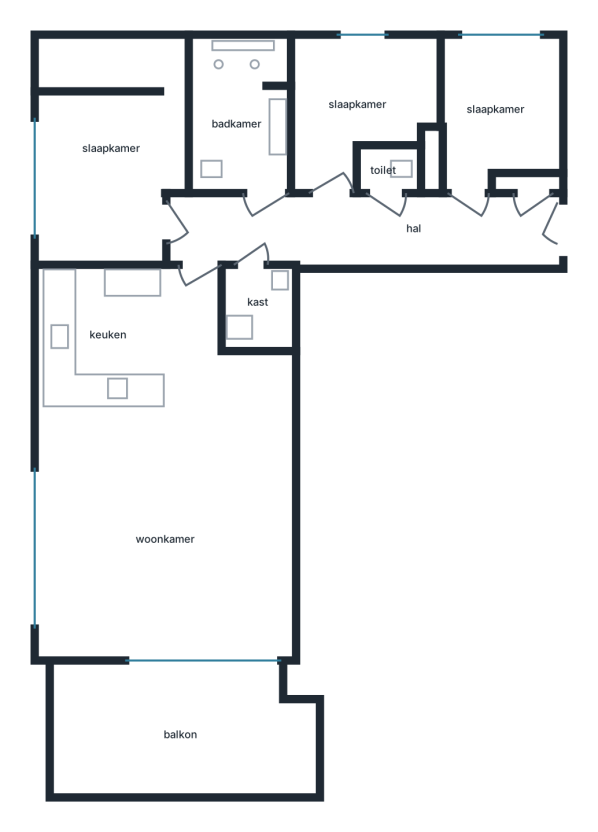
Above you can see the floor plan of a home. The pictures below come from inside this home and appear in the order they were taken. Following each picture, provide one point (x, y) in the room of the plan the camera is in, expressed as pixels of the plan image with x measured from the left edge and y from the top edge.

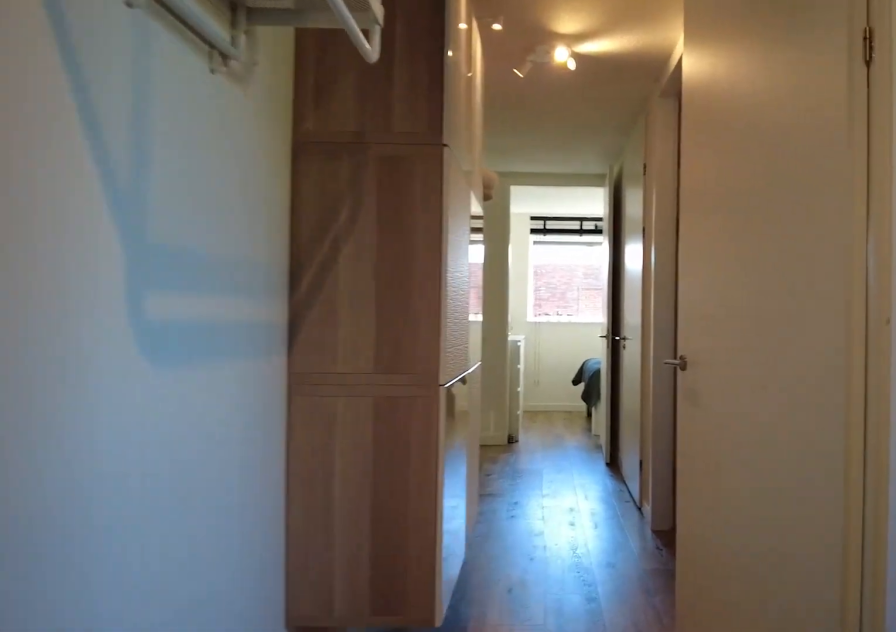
(360, 228)
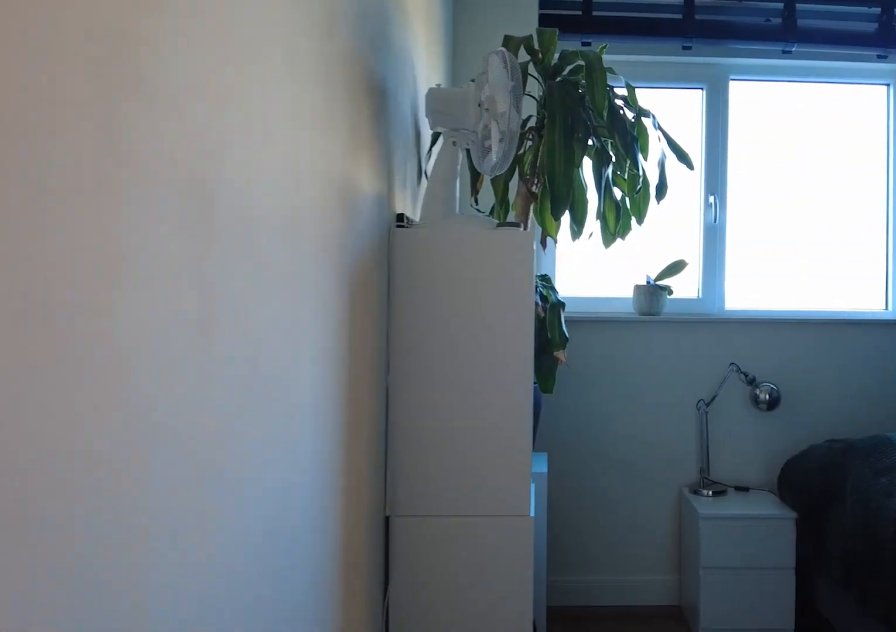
(493, 114)
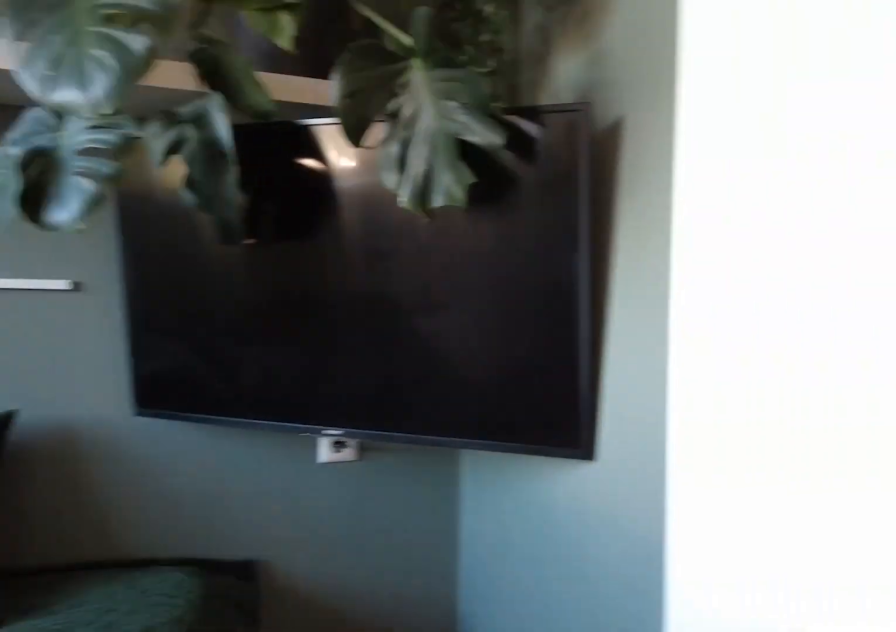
(493, 114)
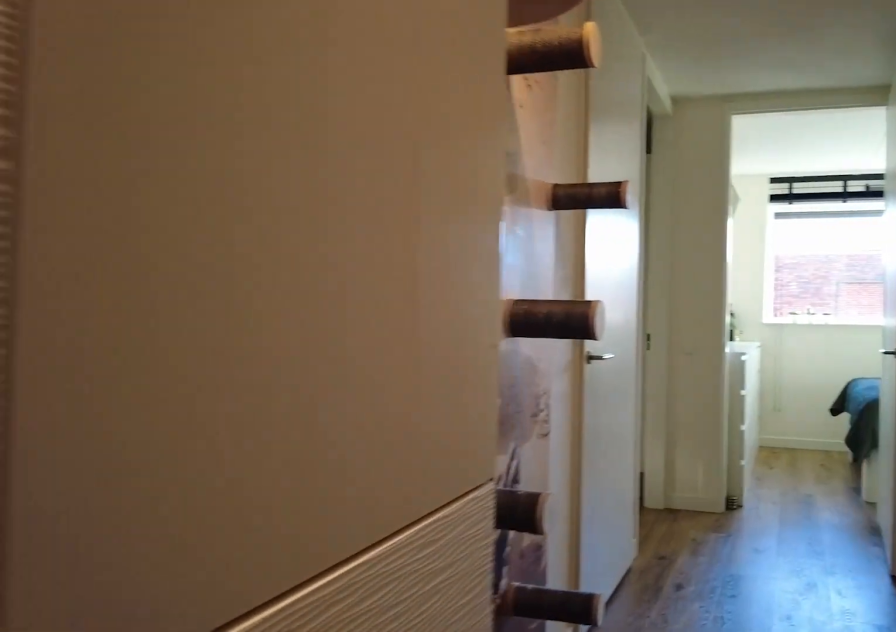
(361, 228)
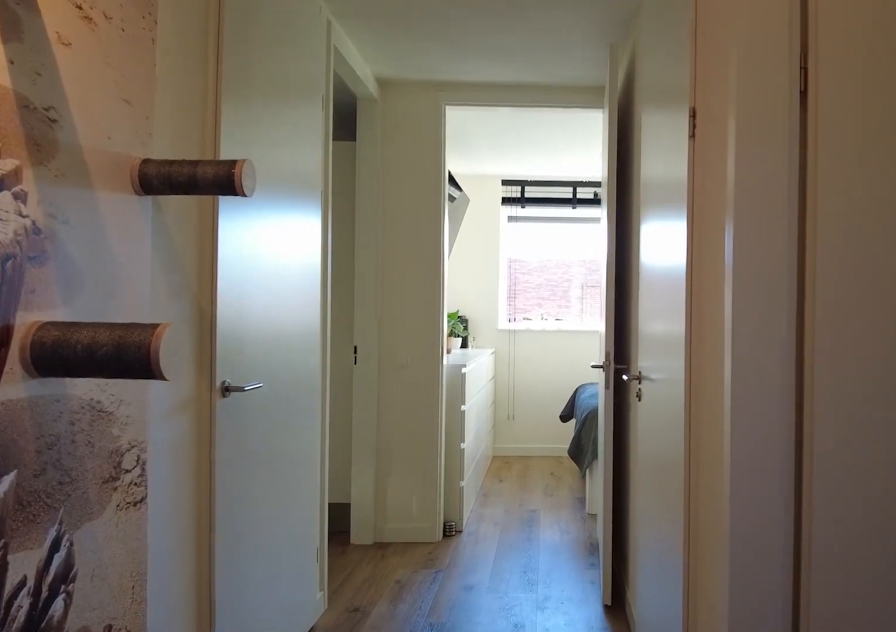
(361, 228)
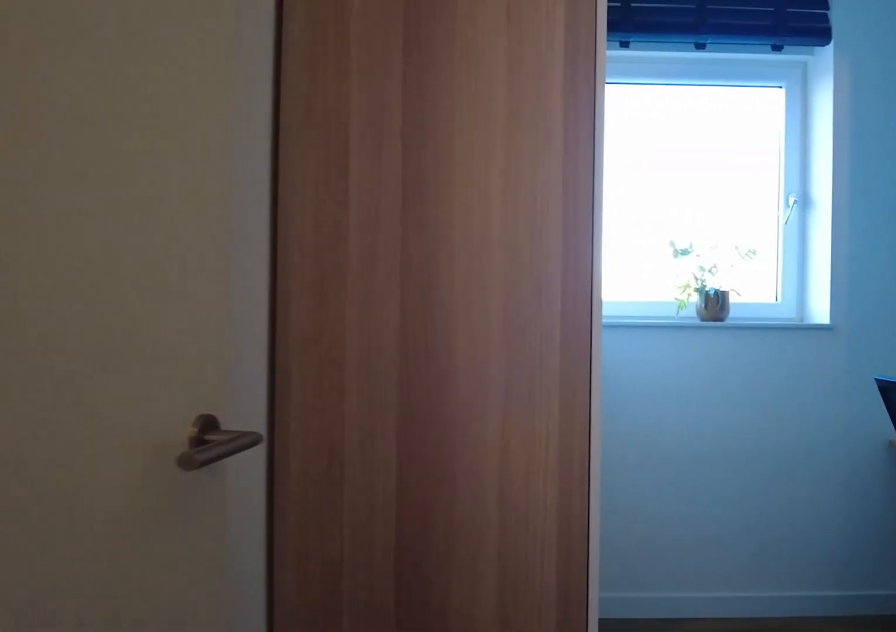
(356, 104)
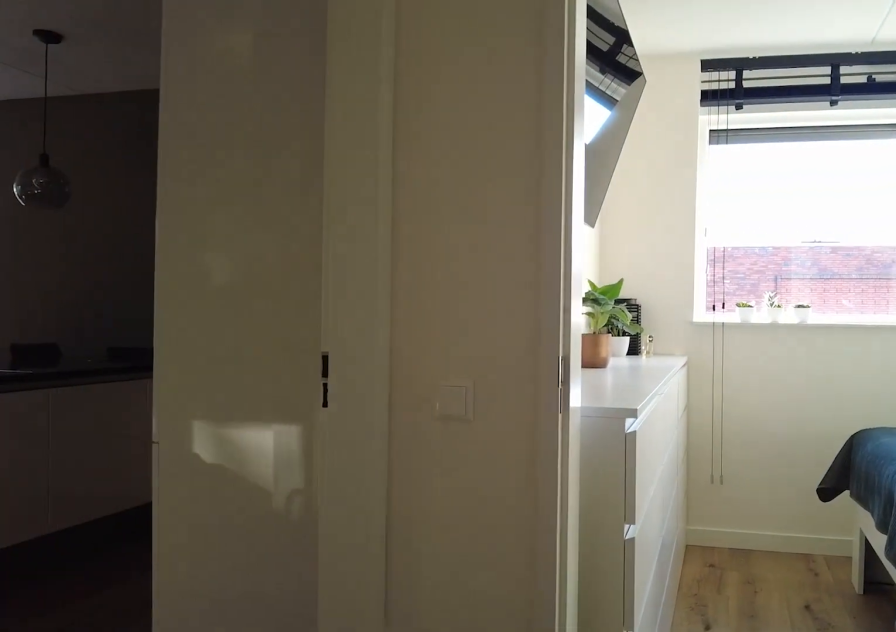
(361, 228)
